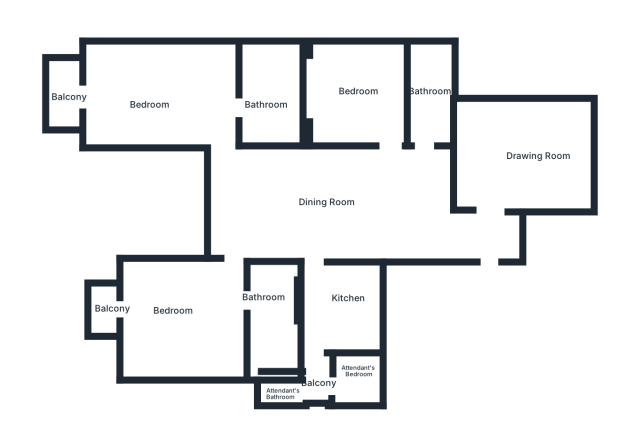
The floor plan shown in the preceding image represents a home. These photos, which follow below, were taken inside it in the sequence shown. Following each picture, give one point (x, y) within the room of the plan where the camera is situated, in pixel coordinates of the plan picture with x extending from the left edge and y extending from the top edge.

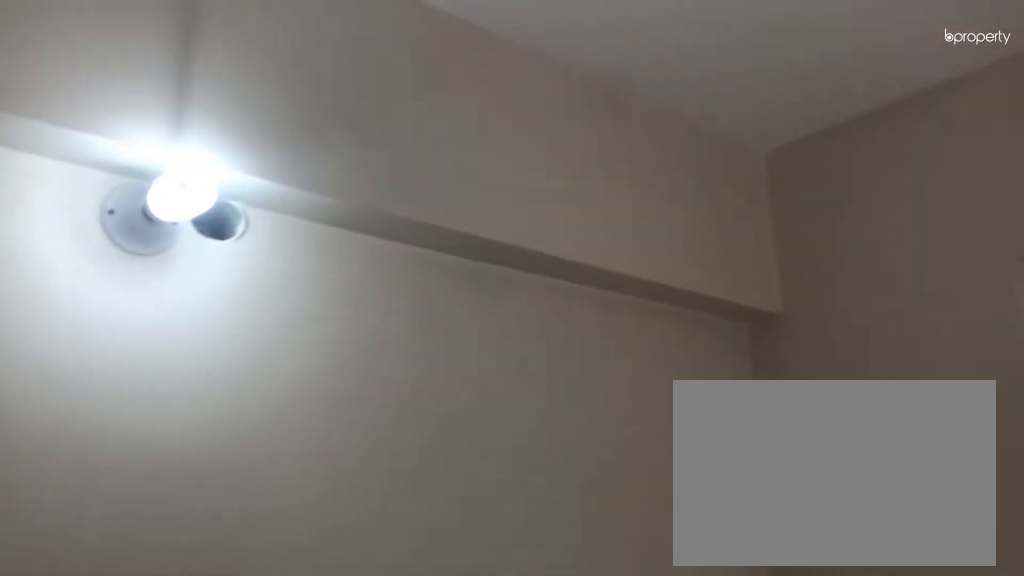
(360, 95)
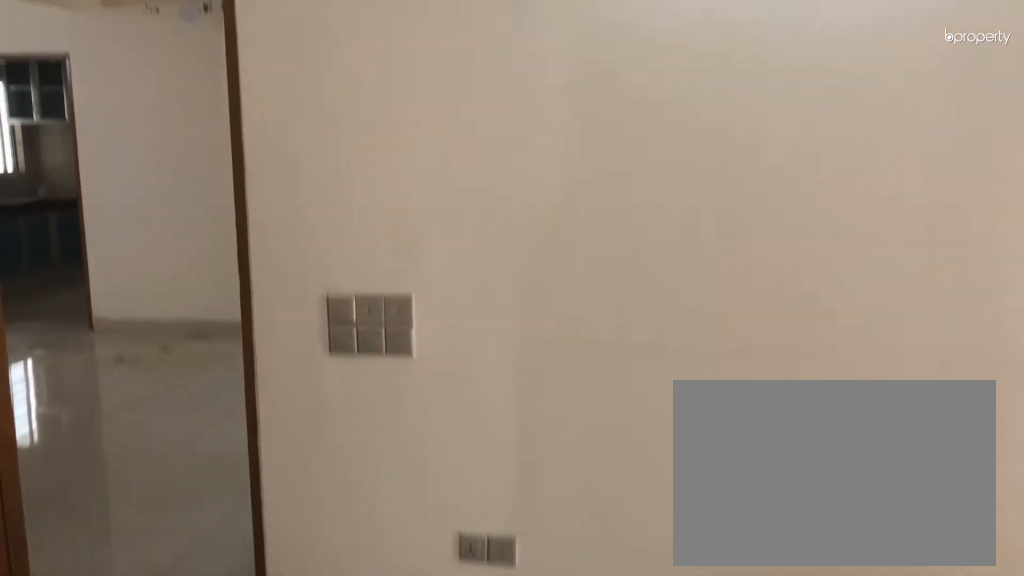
(140, 90)
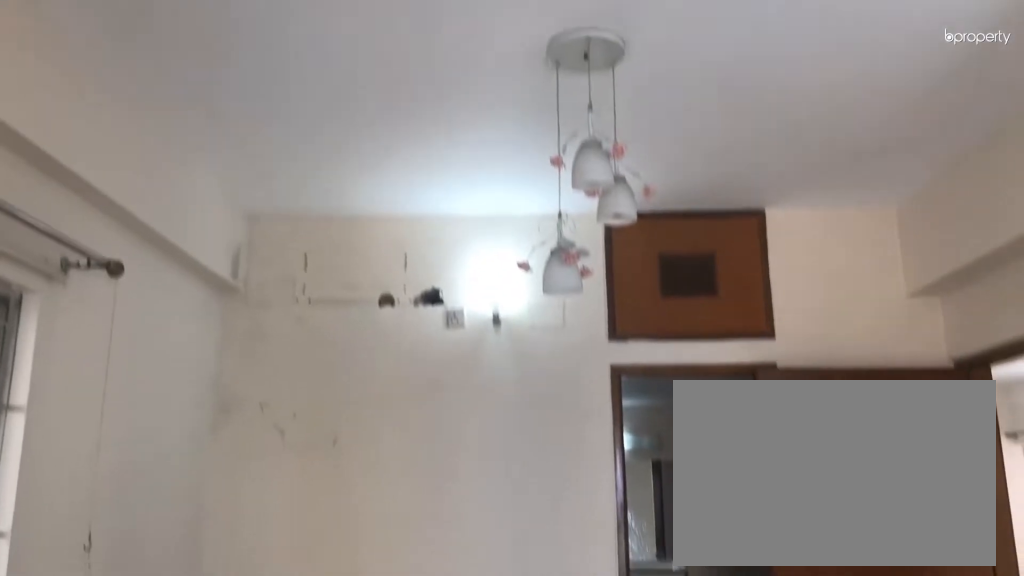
(140, 90)
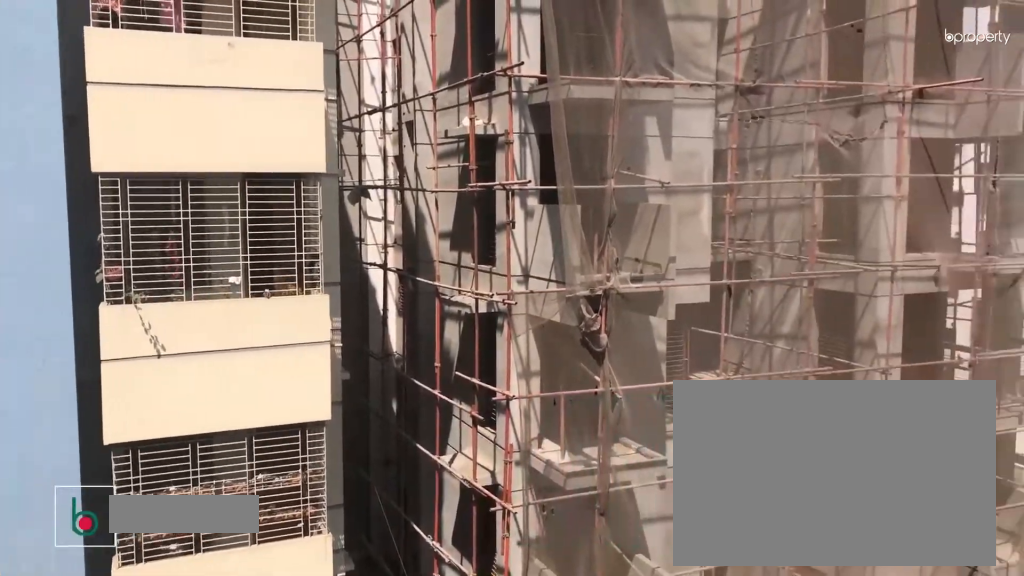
(69, 95)
